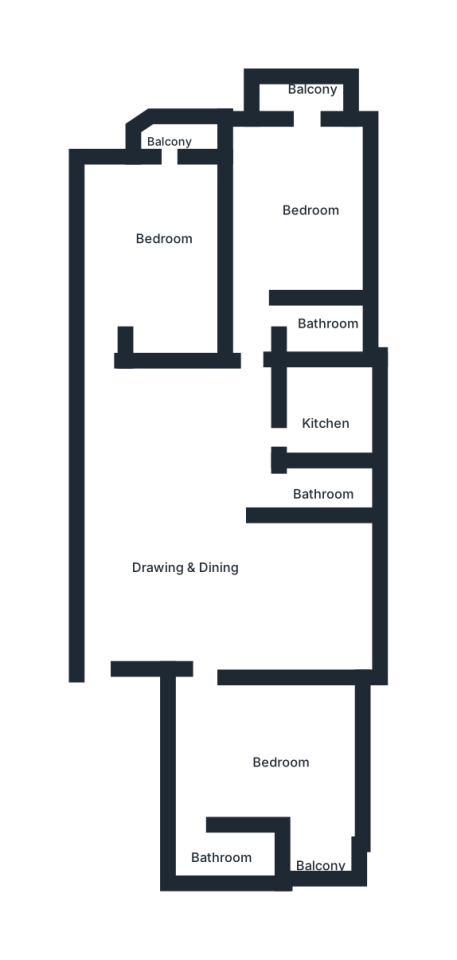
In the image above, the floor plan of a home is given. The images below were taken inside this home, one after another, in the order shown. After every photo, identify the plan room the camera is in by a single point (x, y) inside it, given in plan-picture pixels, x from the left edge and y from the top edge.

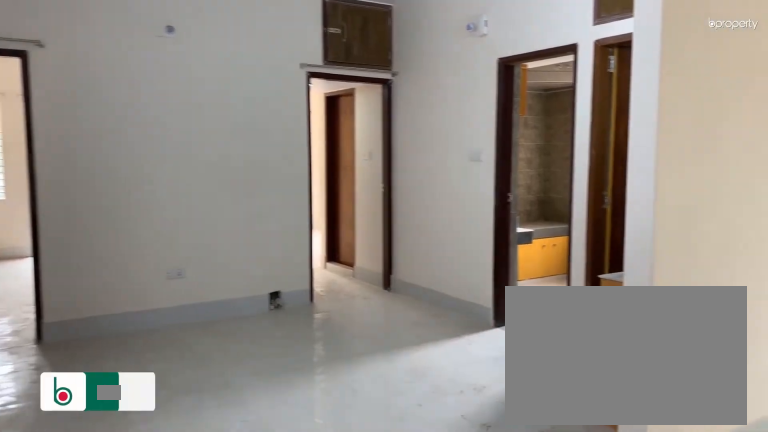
(193, 562)
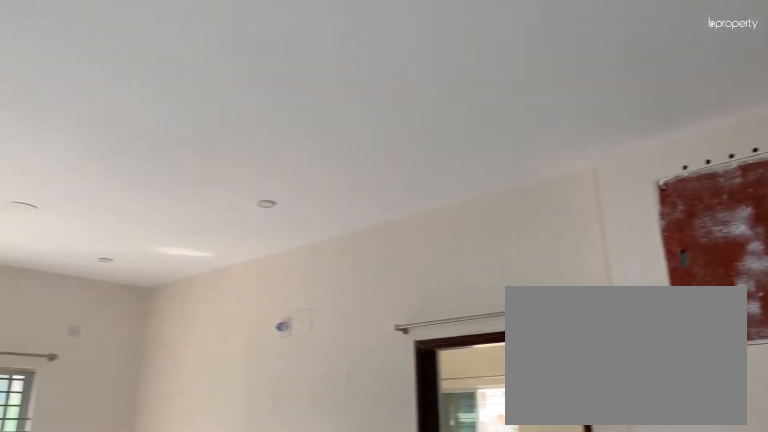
(193, 562)
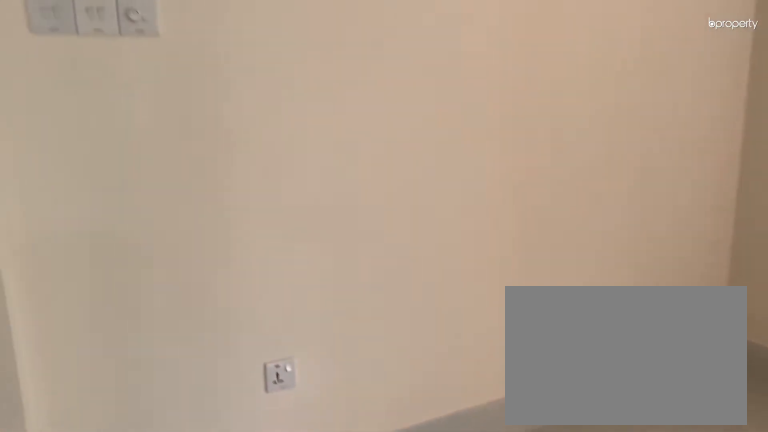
(268, 759)
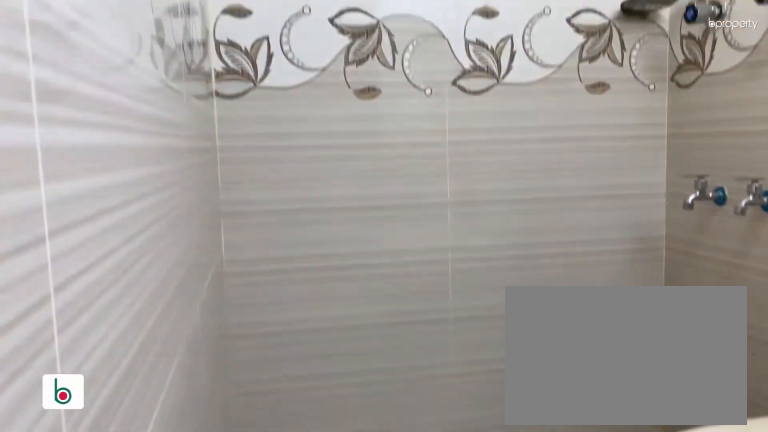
(224, 852)
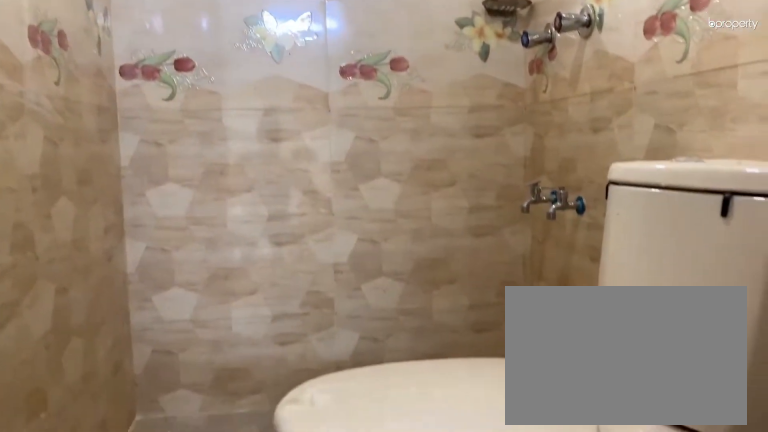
(321, 485)
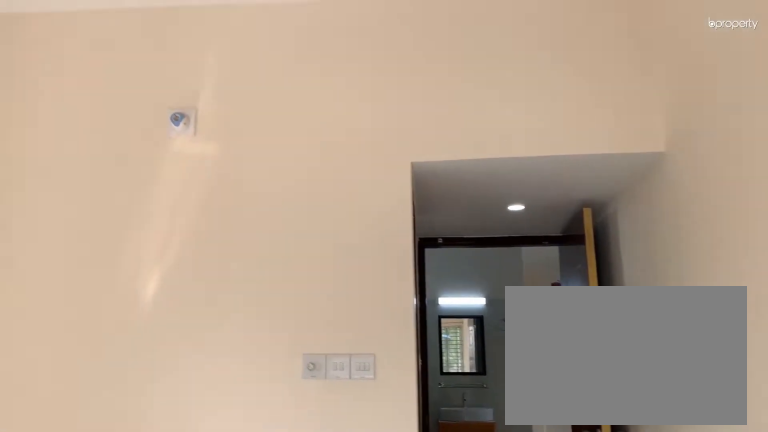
(308, 185)
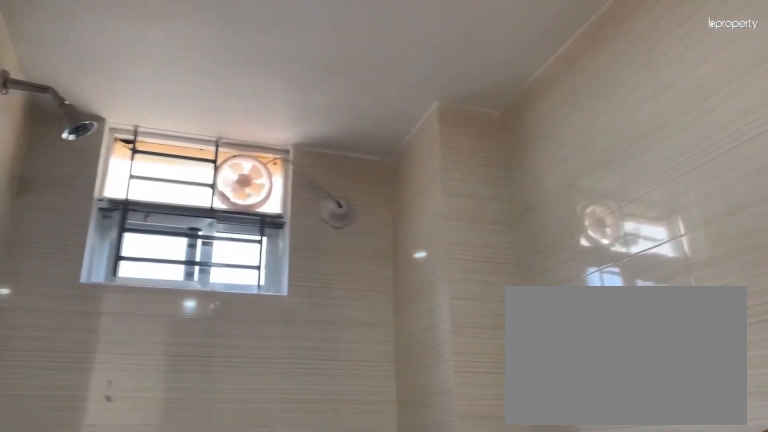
(309, 322)
